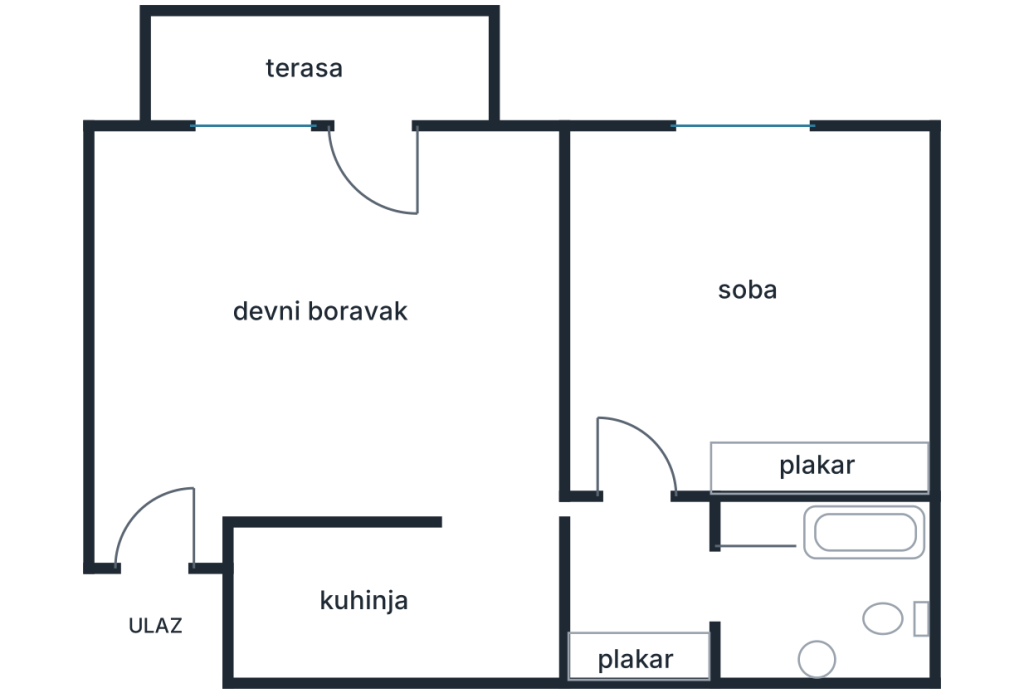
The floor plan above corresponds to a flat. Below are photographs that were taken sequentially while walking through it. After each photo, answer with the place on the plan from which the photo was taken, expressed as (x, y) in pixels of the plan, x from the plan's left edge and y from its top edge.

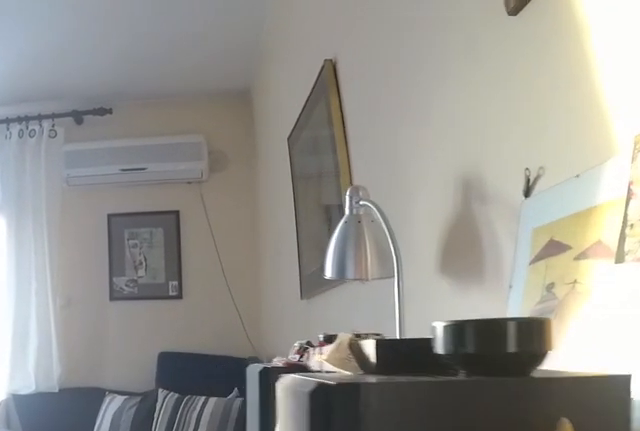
(470, 533)
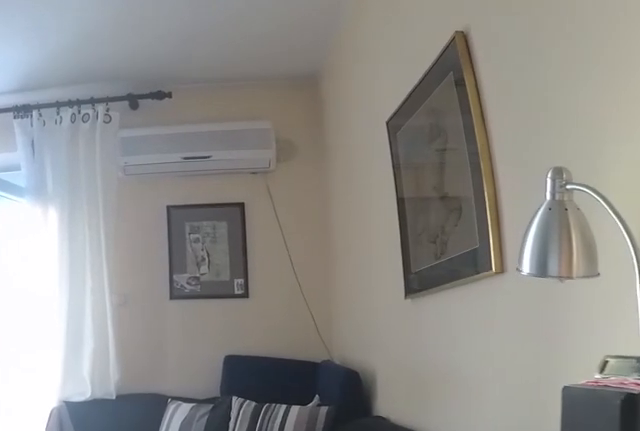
(450, 499)
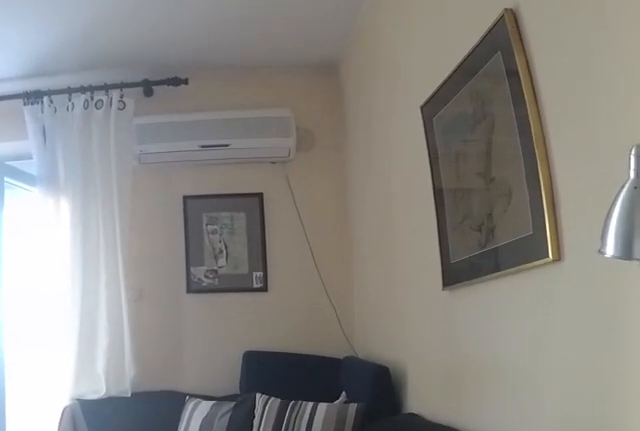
(436, 474)
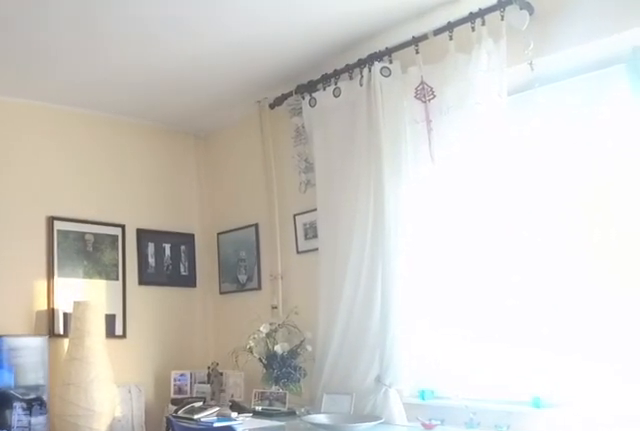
(405, 387)
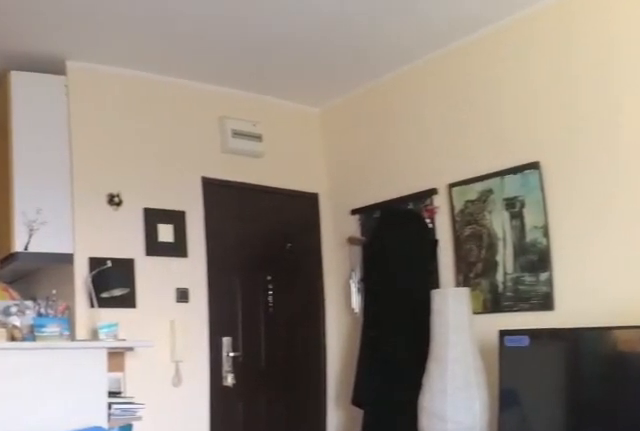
(398, 158)
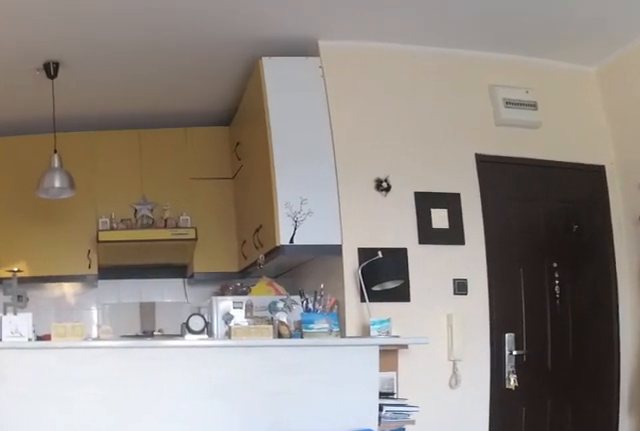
(385, 154)
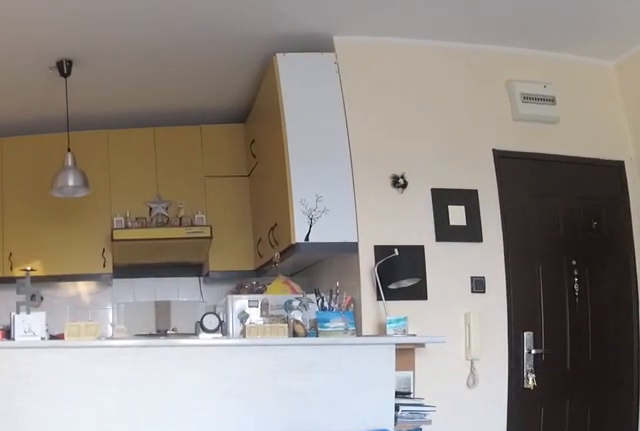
(378, 165)
